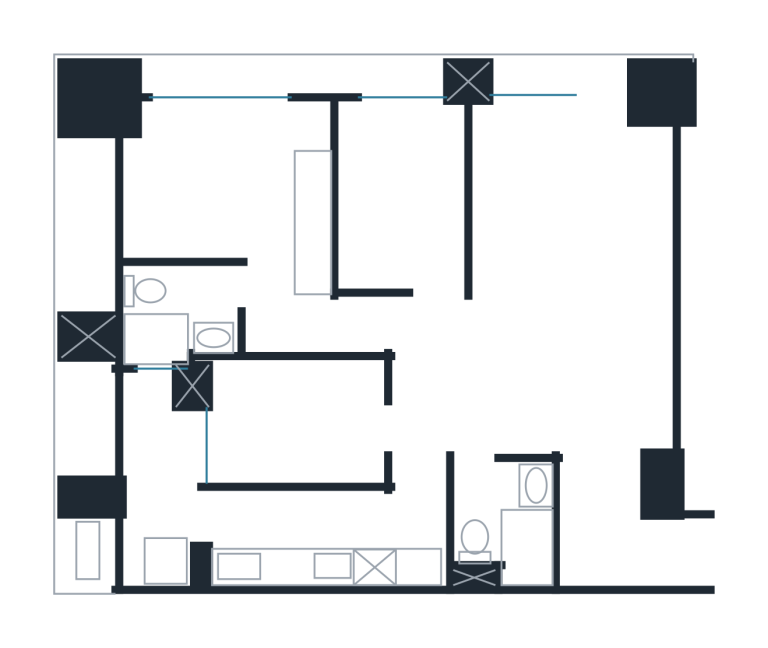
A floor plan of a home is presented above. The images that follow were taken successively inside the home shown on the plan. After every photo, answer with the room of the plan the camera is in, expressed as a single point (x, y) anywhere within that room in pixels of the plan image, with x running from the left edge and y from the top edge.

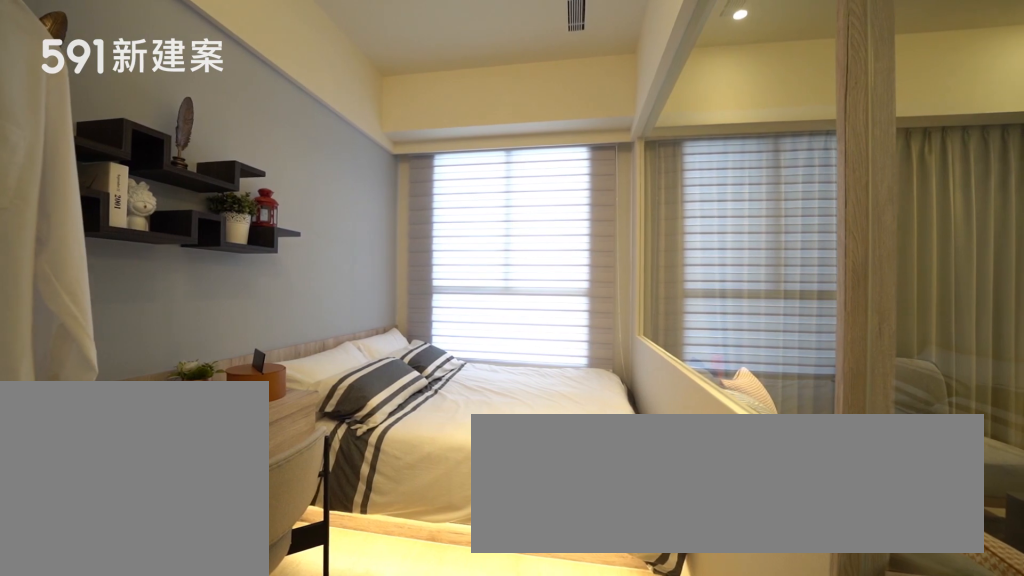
(399, 191)
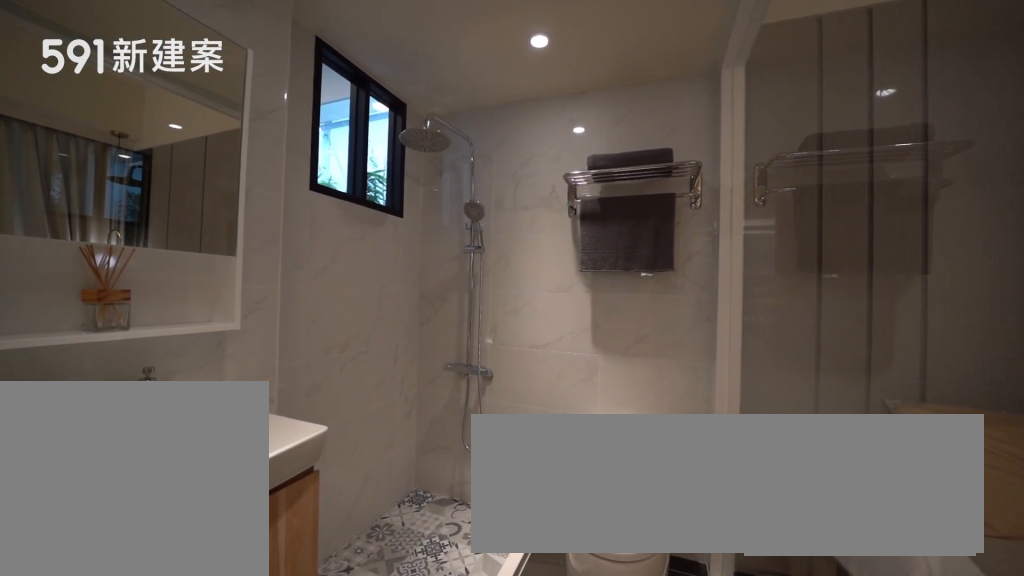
(174, 316)
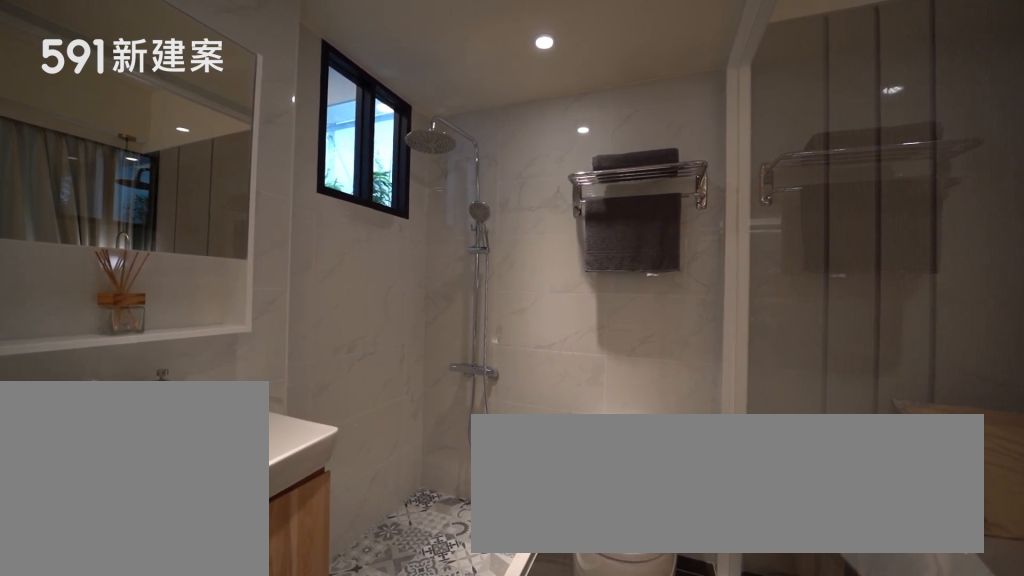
(174, 316)
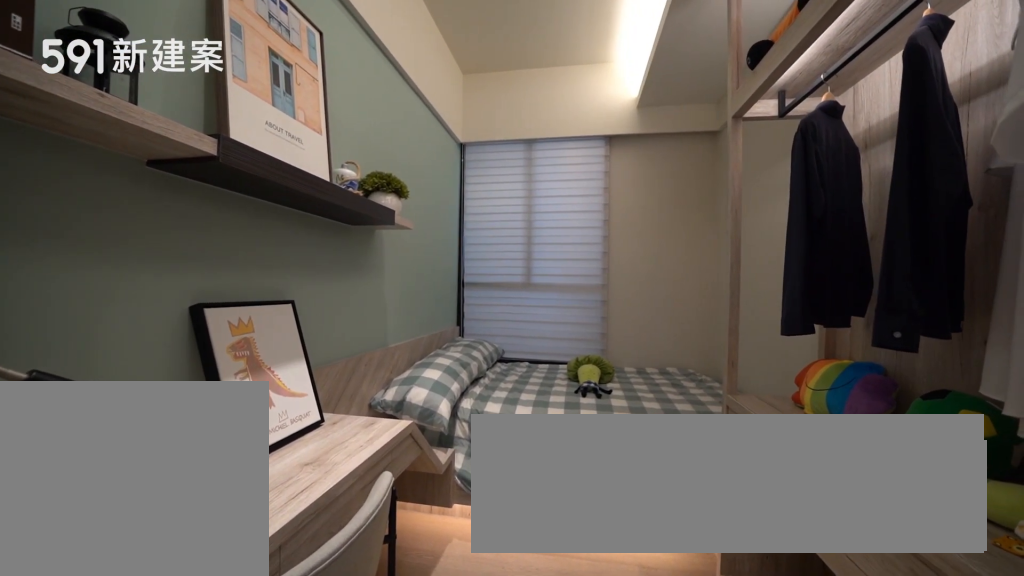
(292, 421)
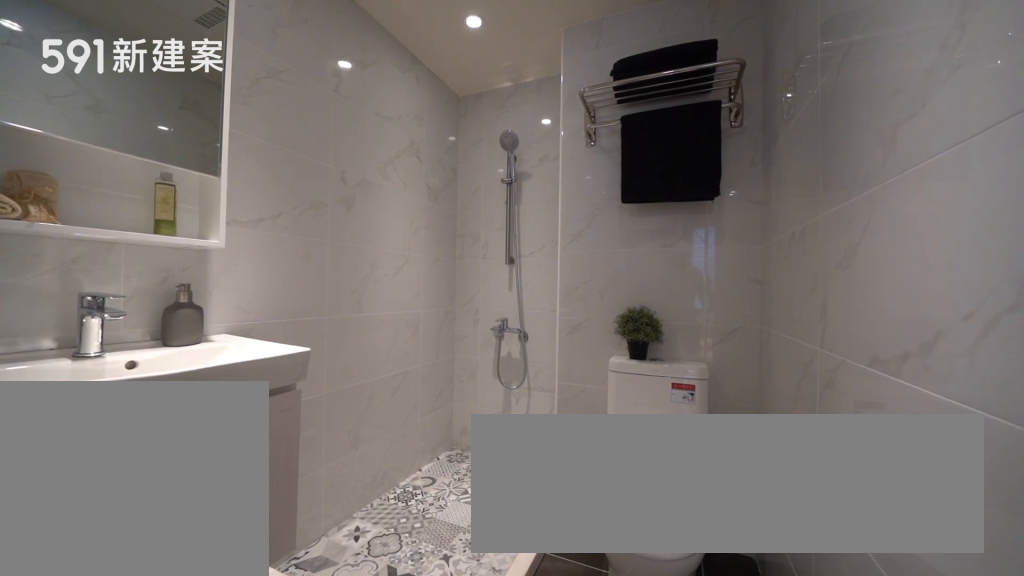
(510, 523)
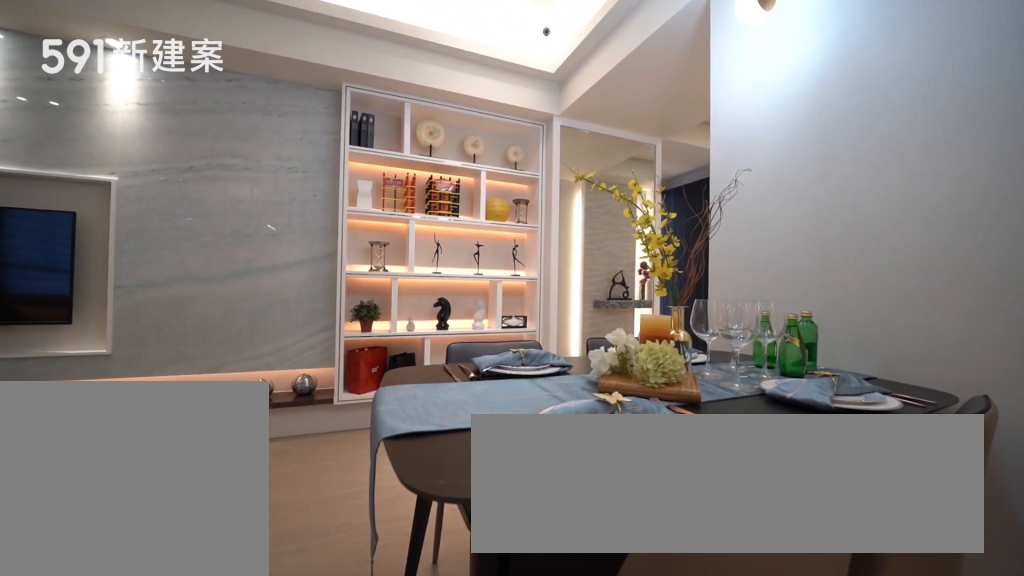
(549, 407)
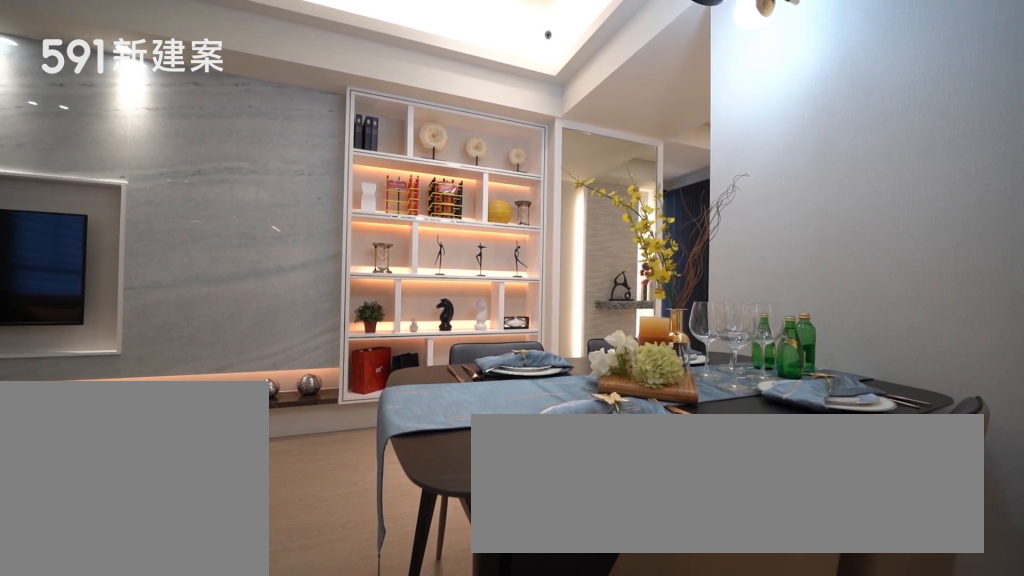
(549, 407)
